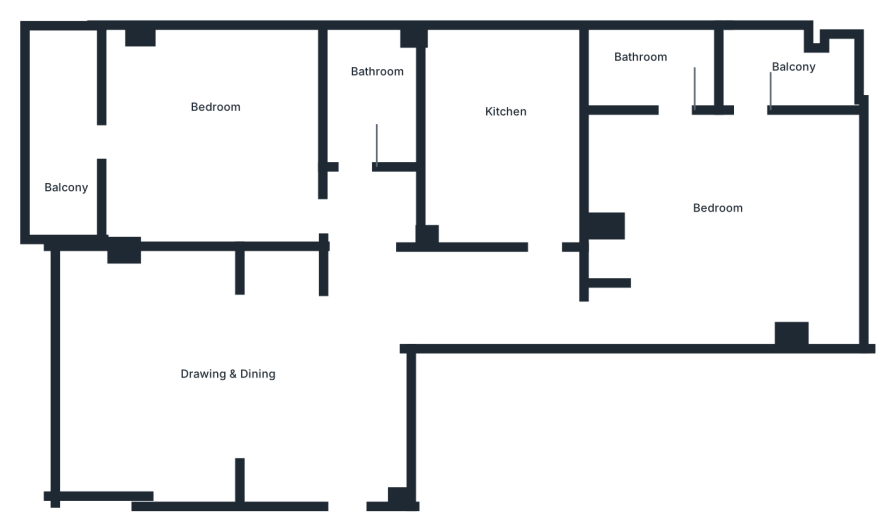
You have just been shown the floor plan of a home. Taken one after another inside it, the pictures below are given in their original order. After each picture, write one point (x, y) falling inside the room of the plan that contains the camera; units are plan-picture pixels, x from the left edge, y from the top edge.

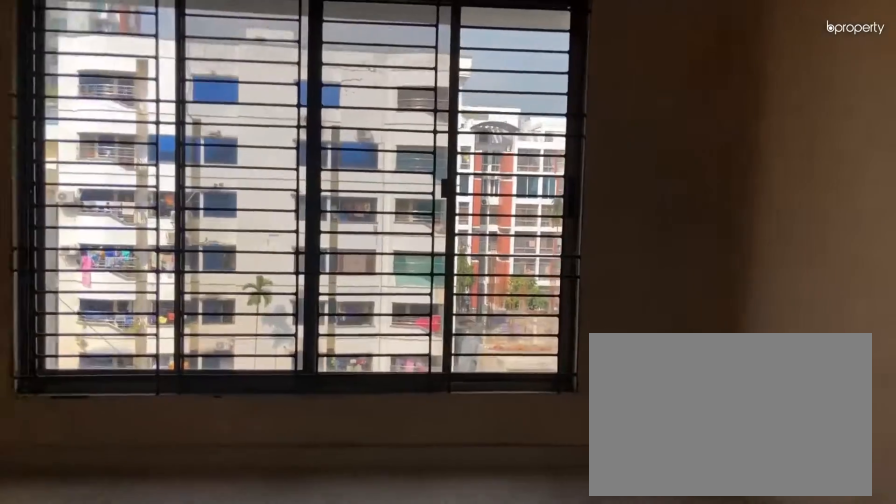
(203, 381)
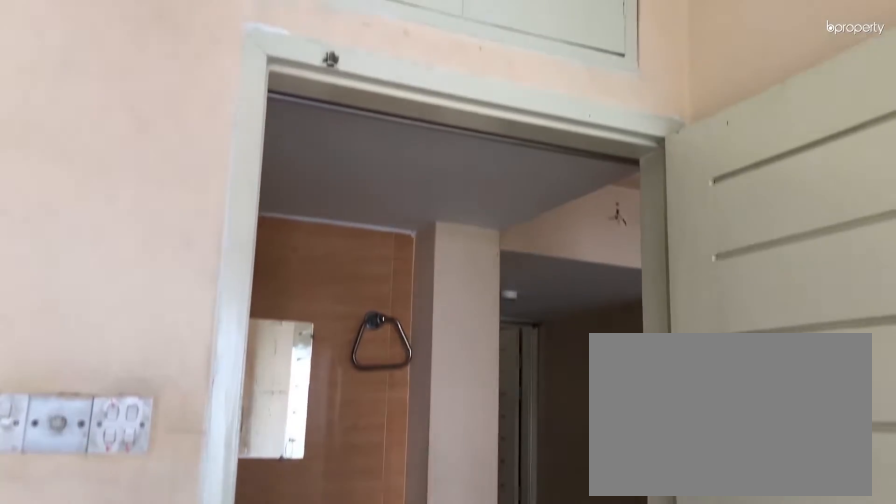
(214, 129)
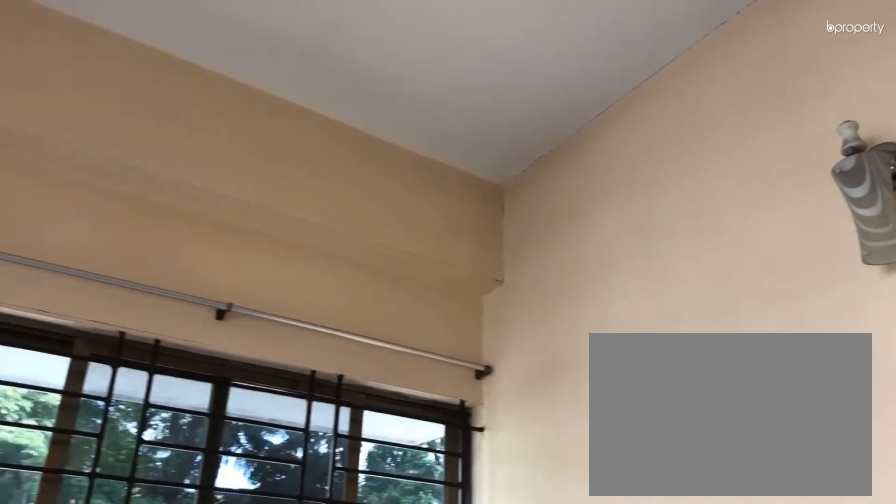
(214, 129)
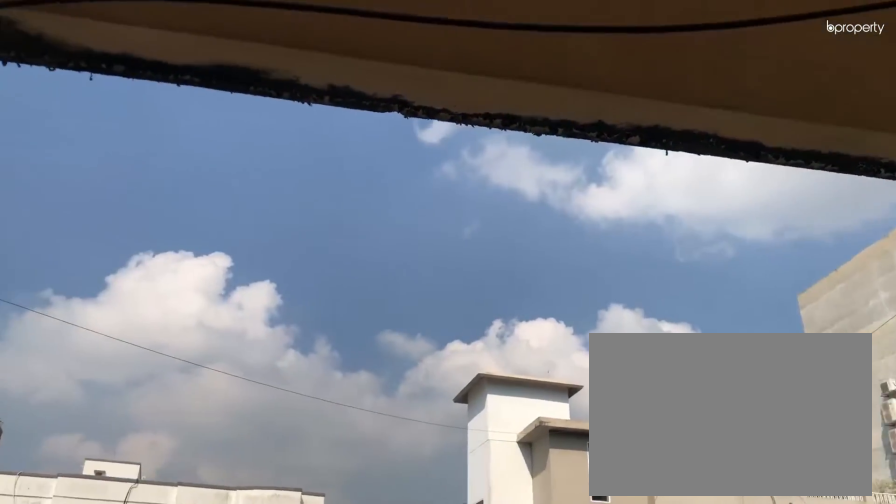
(73, 141)
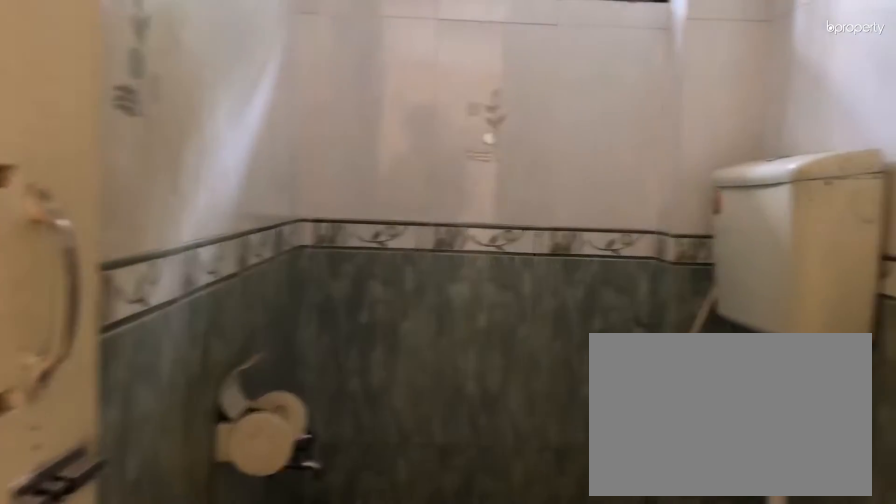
(368, 100)
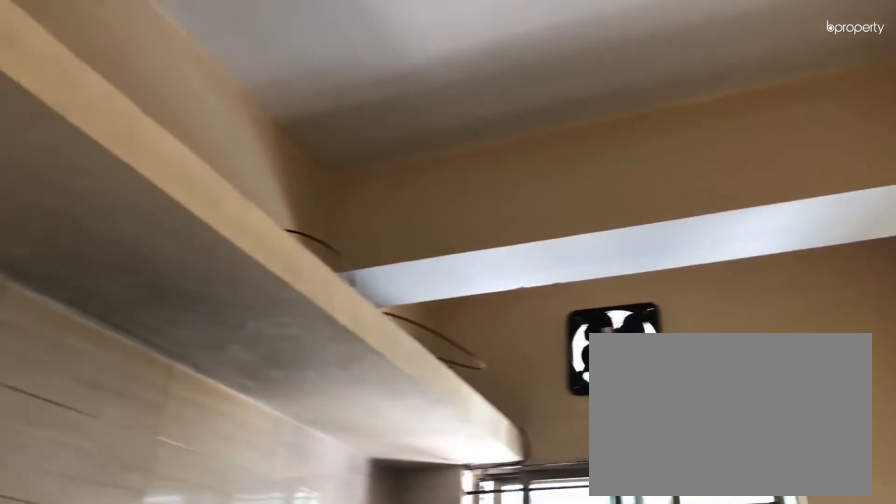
(509, 131)
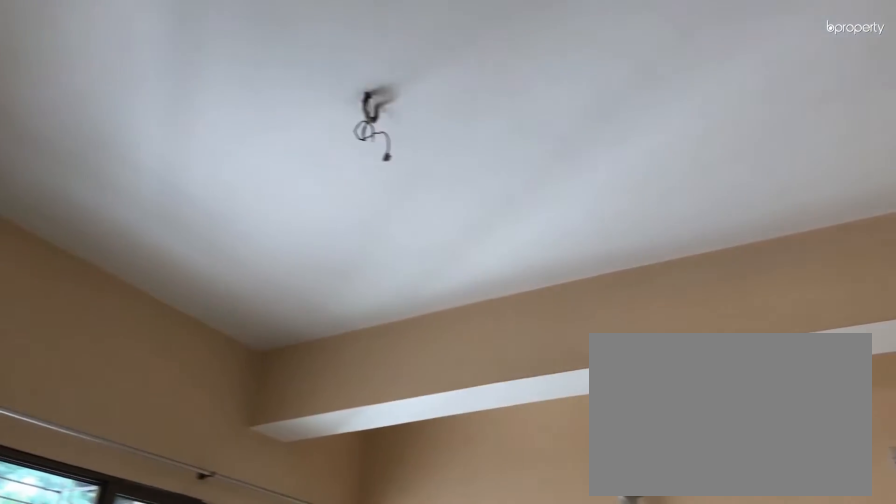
(695, 177)
